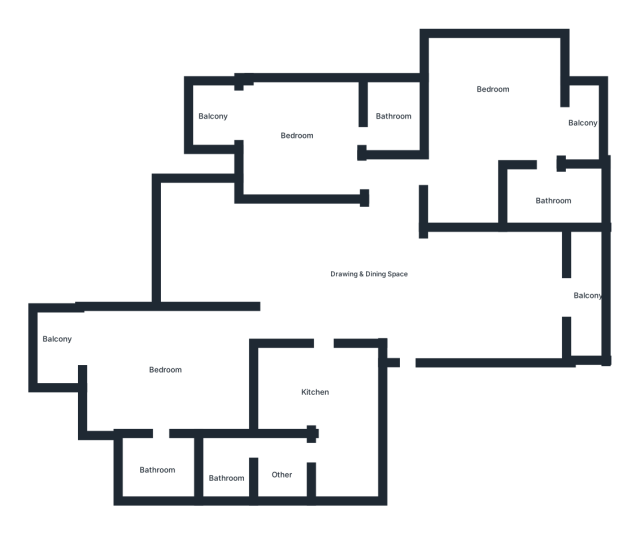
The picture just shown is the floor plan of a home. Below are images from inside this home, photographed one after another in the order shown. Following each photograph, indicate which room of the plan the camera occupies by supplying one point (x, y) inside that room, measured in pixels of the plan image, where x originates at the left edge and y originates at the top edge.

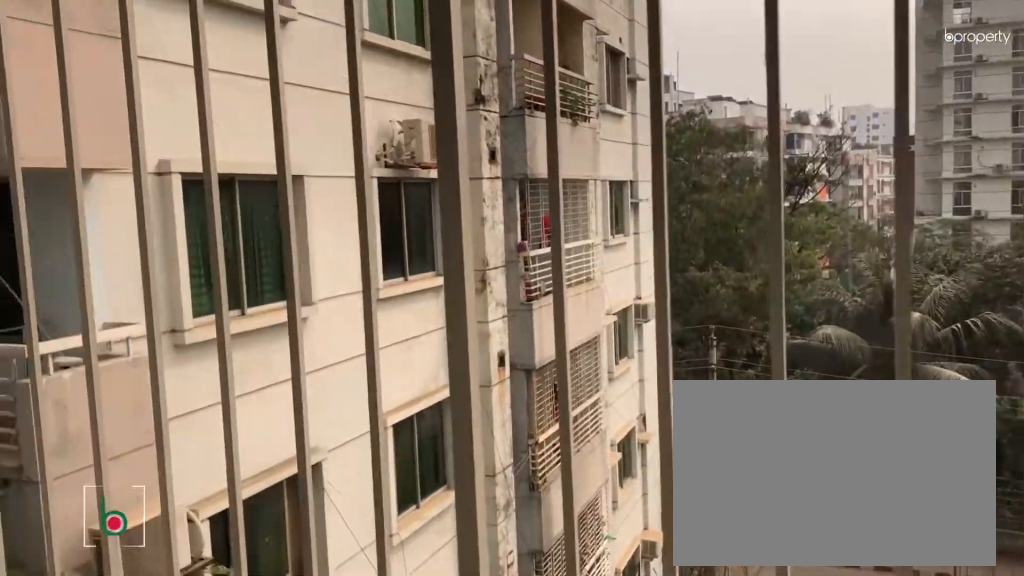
(586, 127)
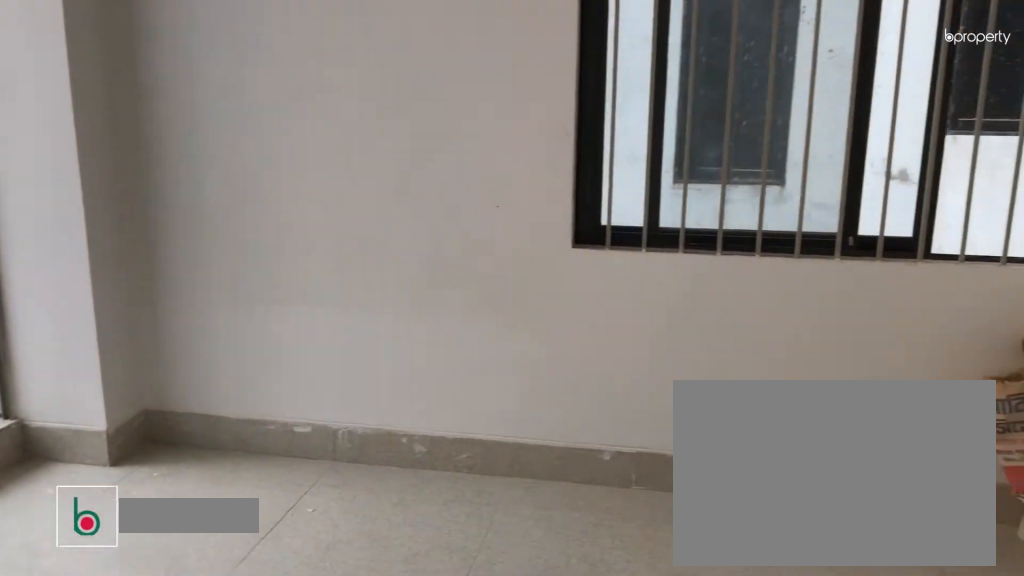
(295, 146)
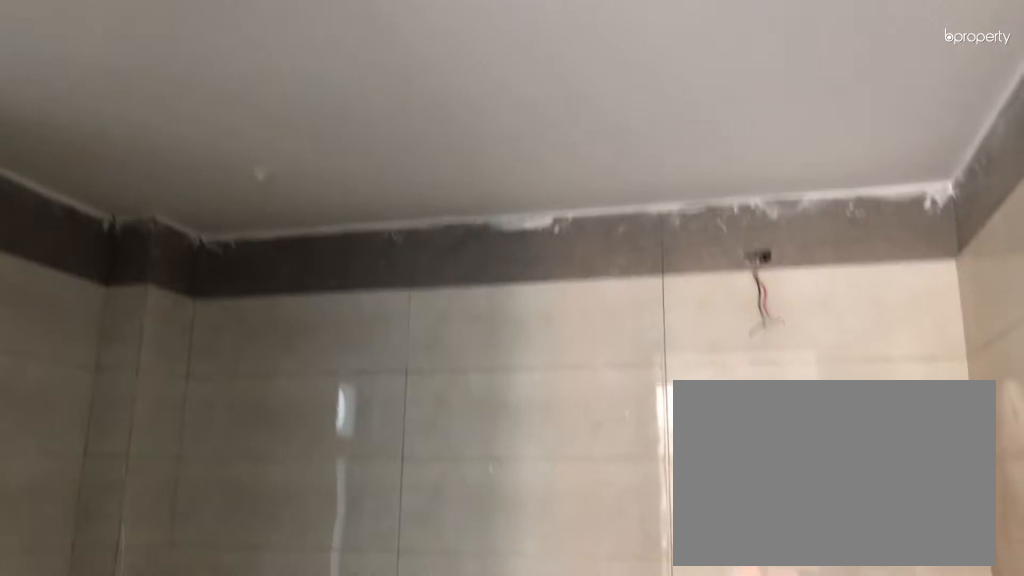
(398, 116)
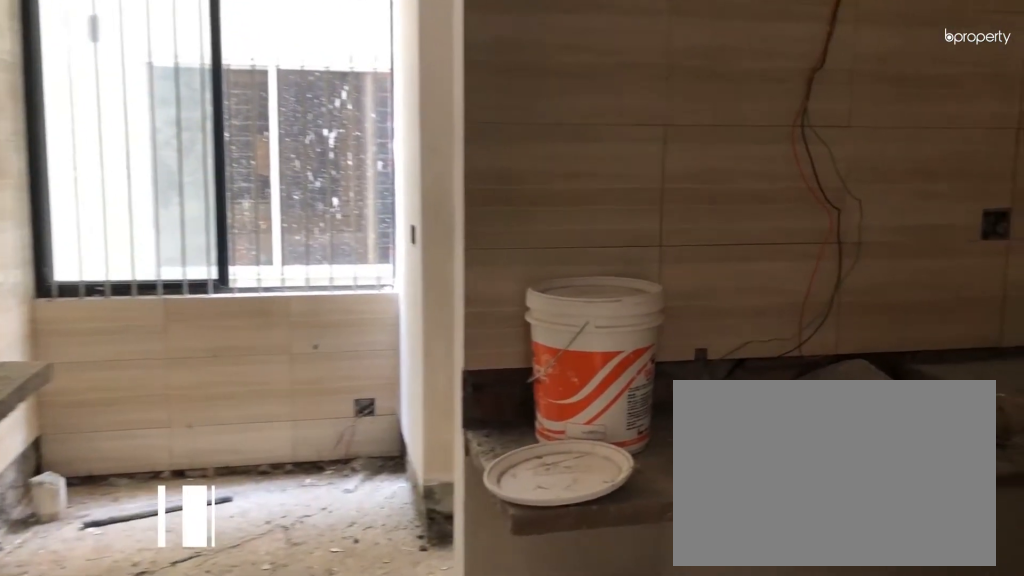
(322, 400)
